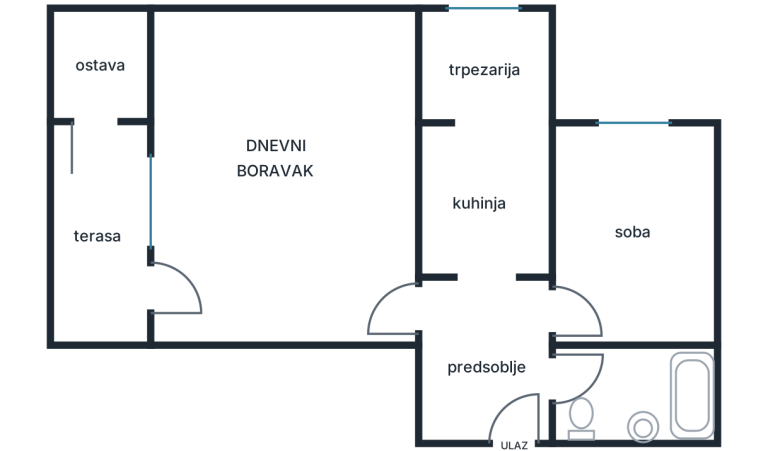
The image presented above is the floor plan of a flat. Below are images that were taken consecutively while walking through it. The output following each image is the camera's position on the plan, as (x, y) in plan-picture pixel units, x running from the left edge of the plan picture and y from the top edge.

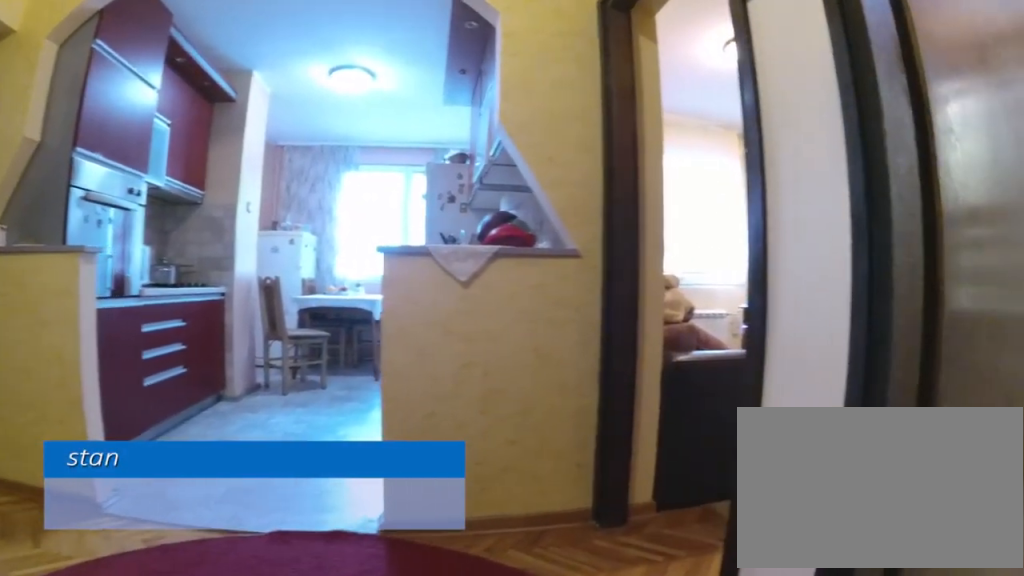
(504, 415)
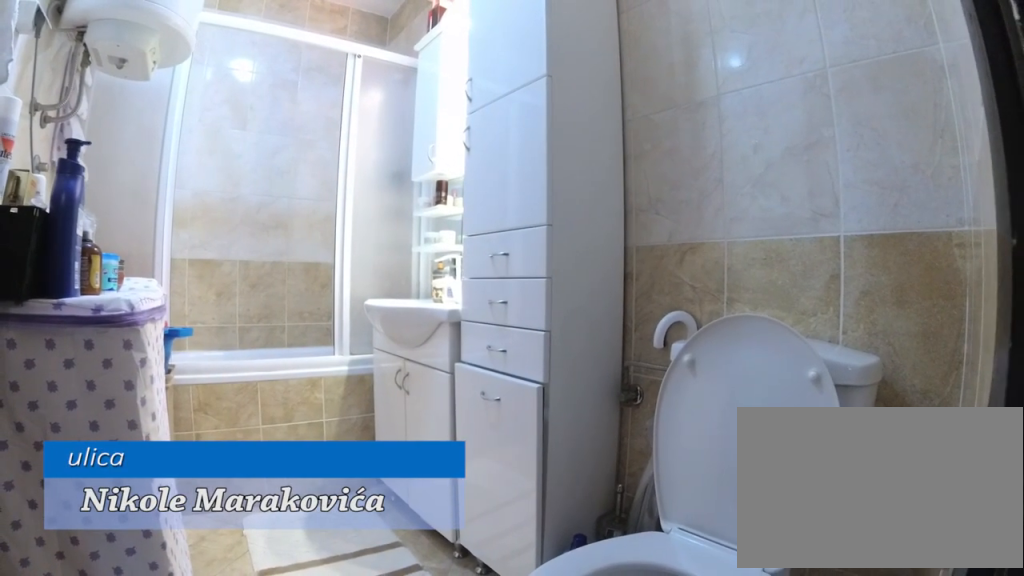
(545, 394)
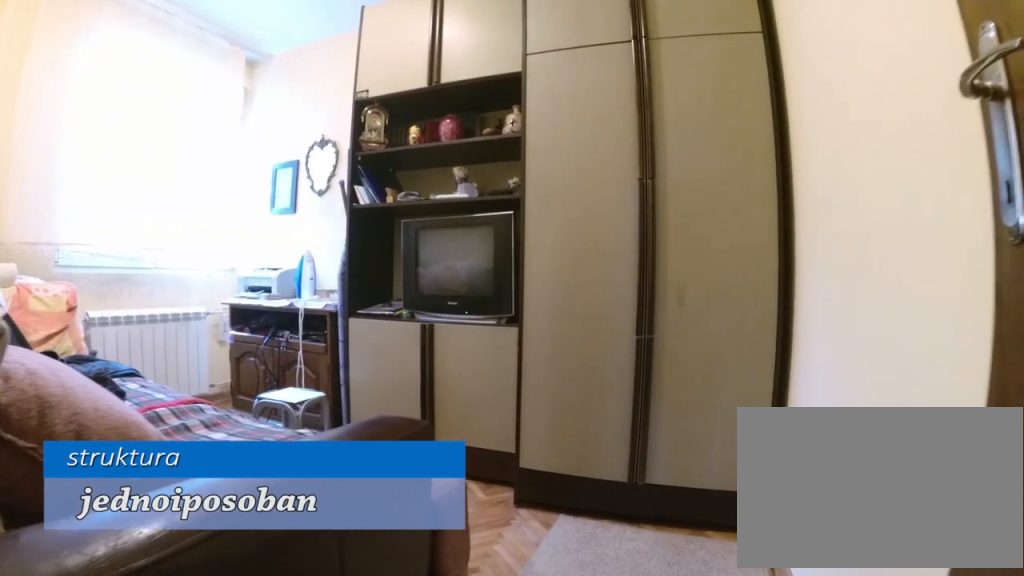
(560, 319)
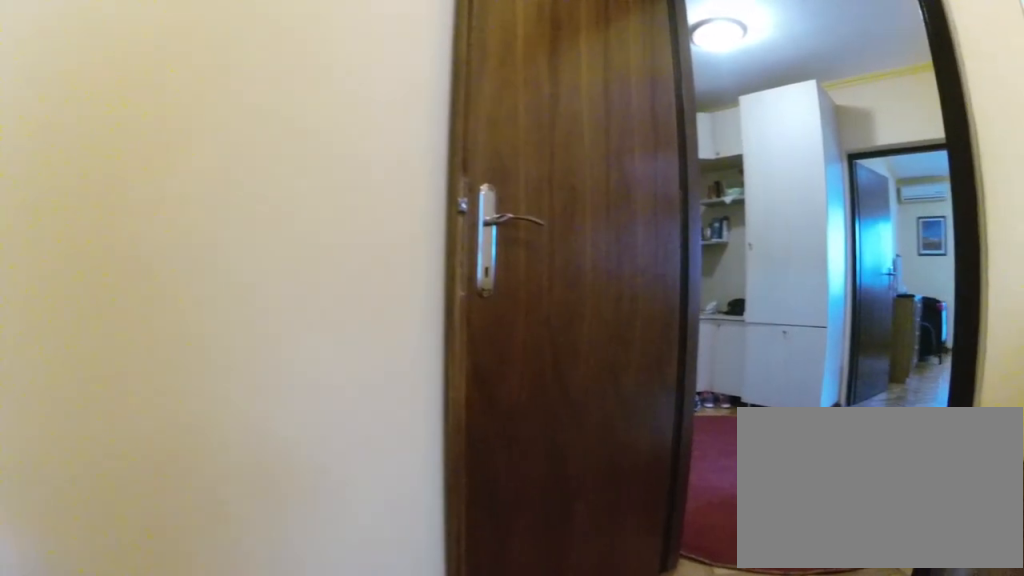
(645, 267)
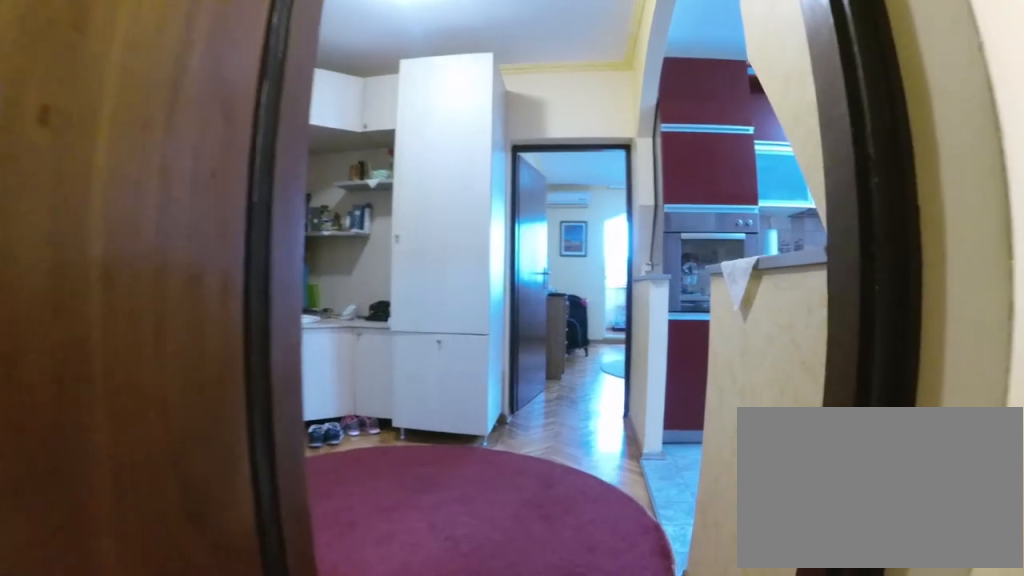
(609, 300)
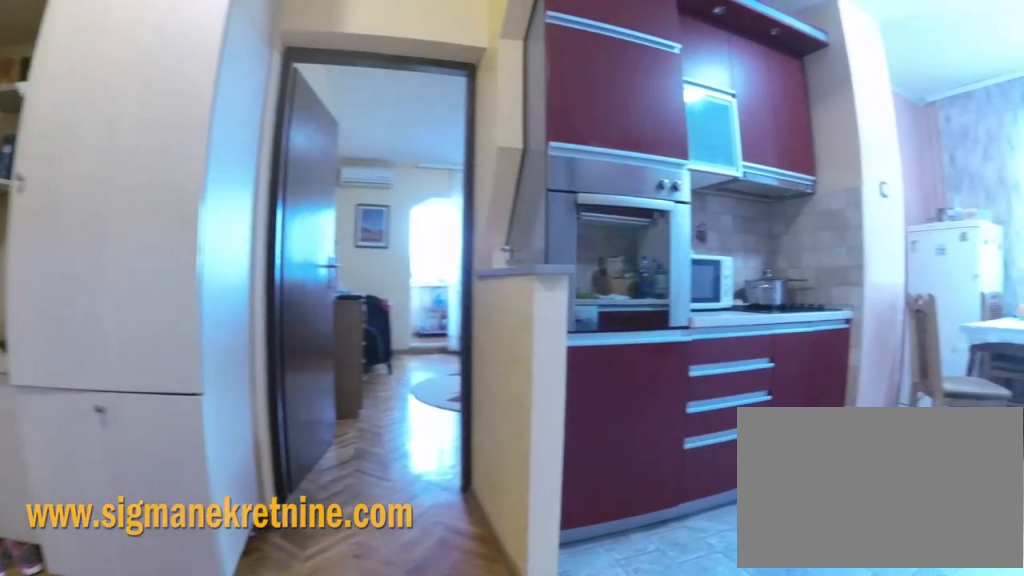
(512, 312)
